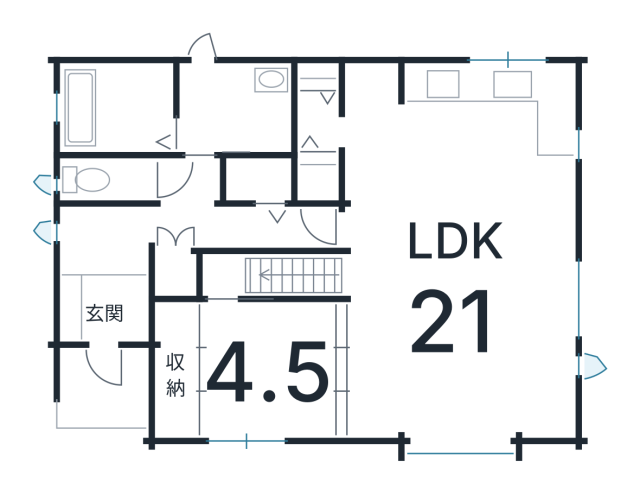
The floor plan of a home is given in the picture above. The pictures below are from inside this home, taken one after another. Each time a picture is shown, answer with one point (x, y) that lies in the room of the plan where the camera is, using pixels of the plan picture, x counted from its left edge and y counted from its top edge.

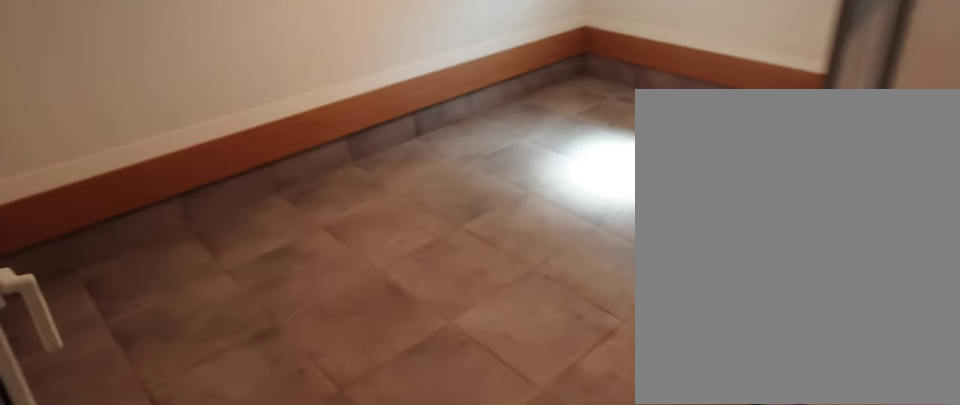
(105, 302)
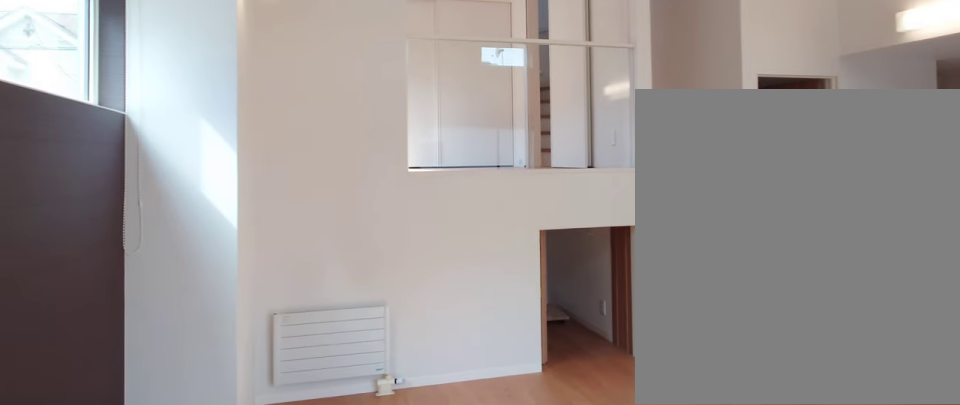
(444, 329)
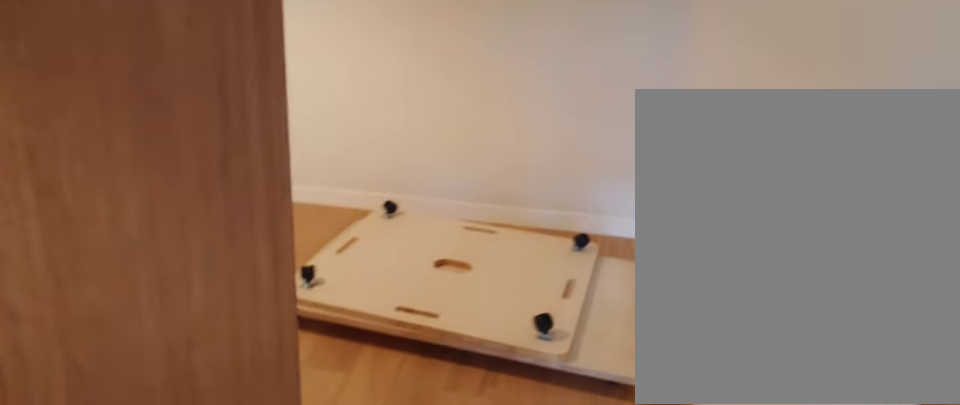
(444, 329)
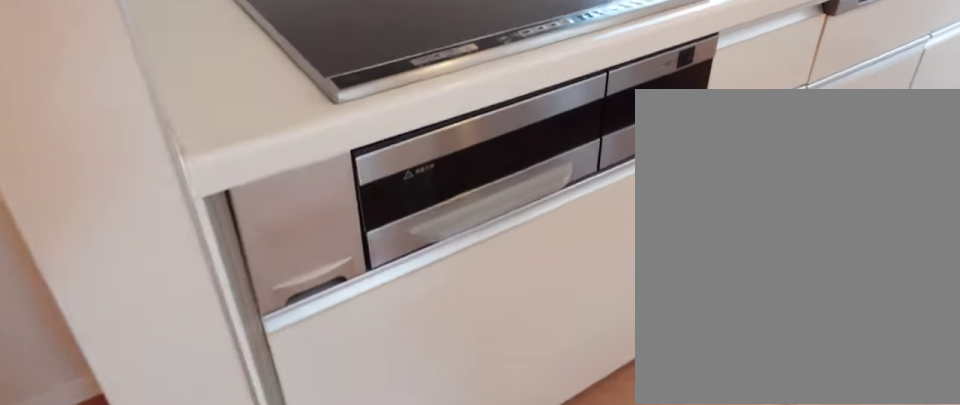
(460, 132)
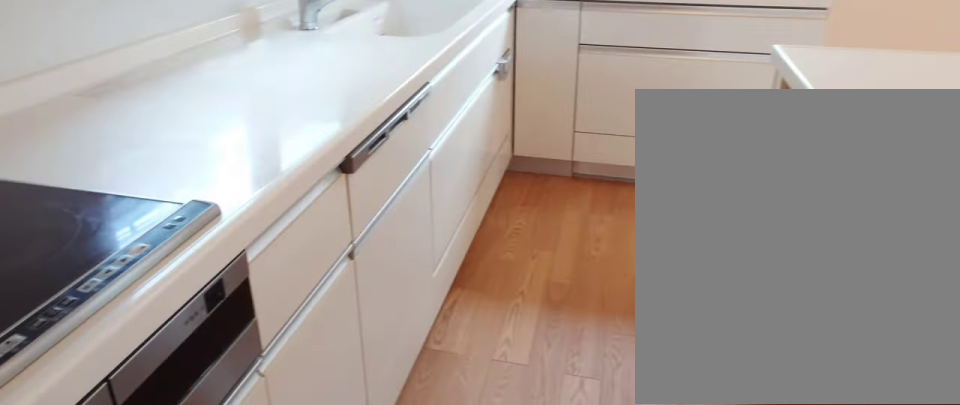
(460, 132)
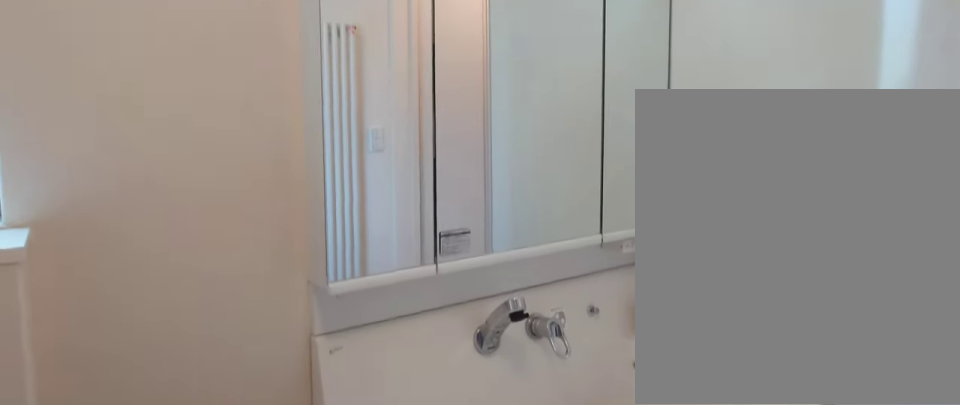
(237, 112)
